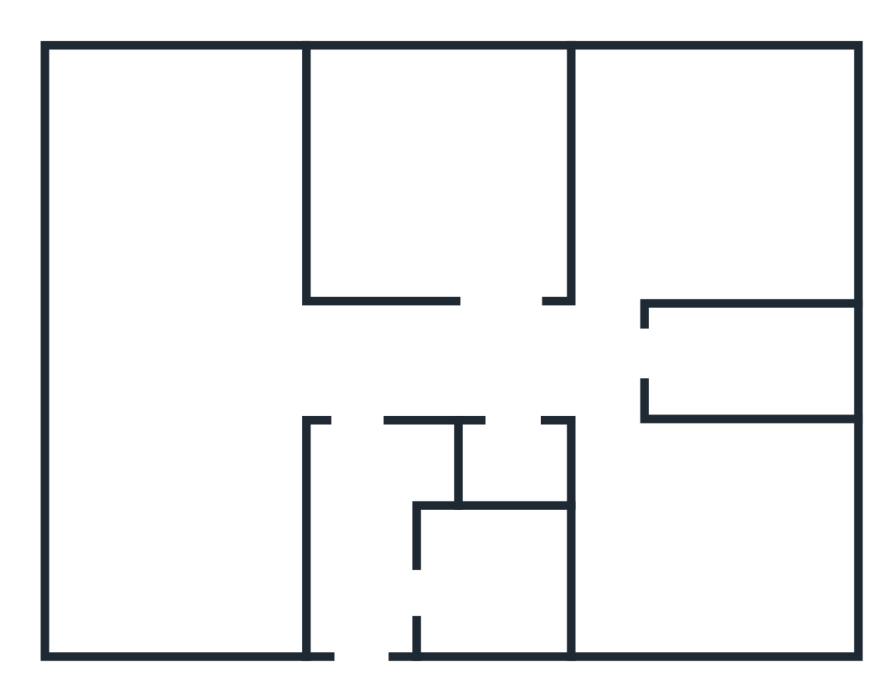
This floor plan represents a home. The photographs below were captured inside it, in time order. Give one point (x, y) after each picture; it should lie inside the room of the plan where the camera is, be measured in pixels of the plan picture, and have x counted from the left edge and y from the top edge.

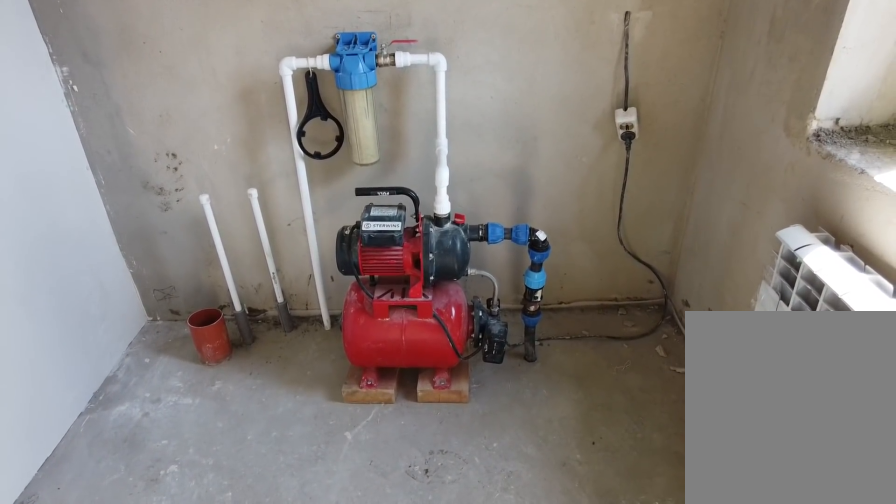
(461, 621)
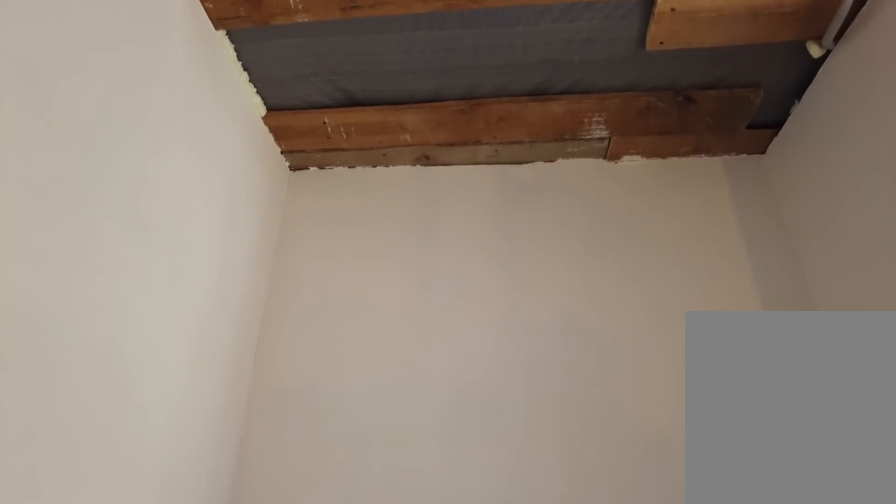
(354, 491)
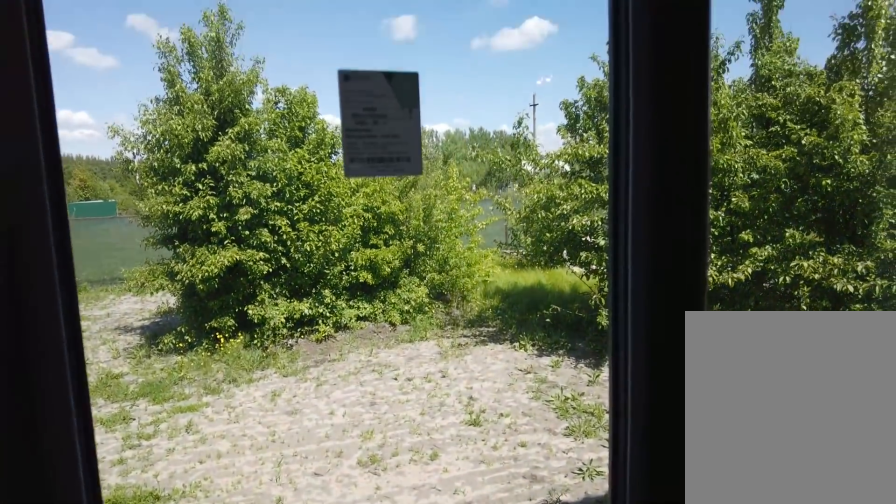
(629, 249)
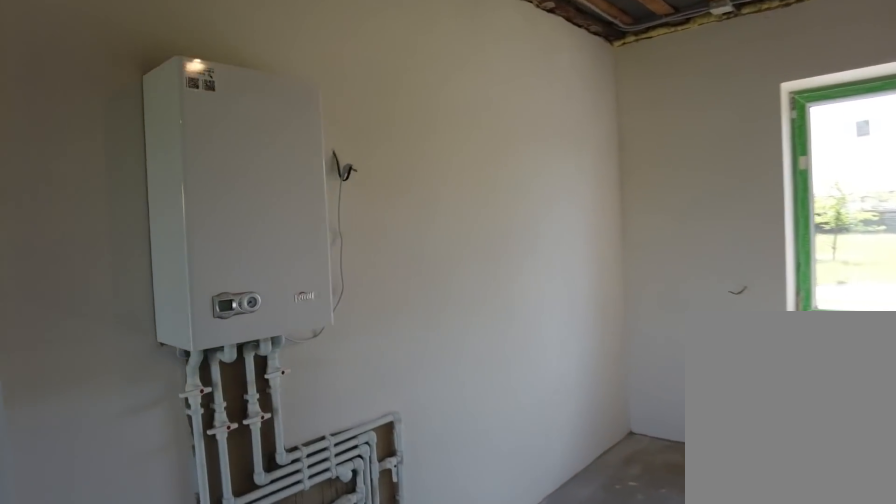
(199, 374)
